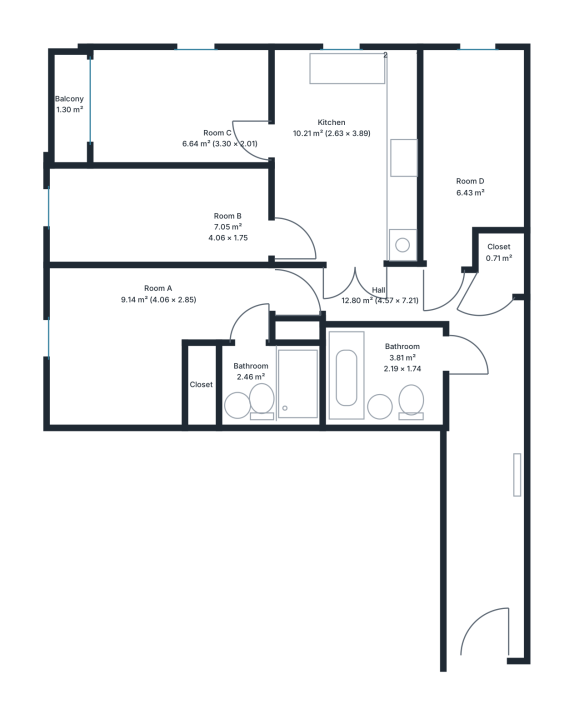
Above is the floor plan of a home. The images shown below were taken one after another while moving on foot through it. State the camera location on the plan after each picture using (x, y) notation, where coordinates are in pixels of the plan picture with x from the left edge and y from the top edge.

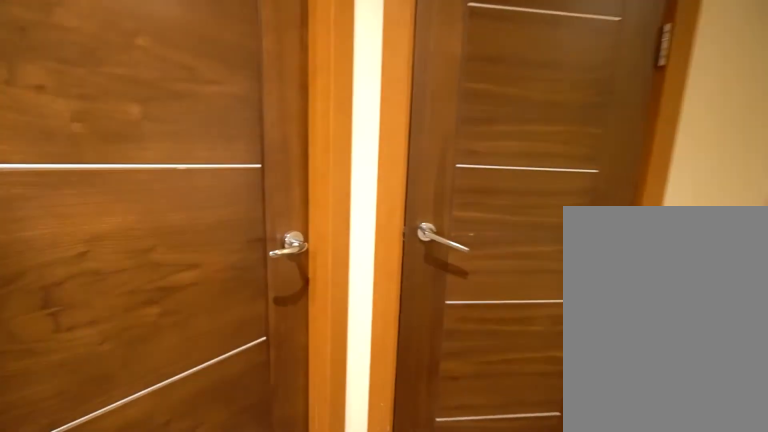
(448, 301)
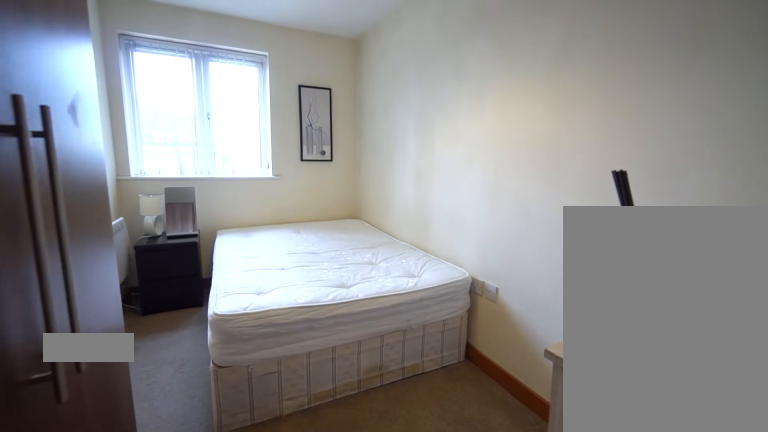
(455, 213)
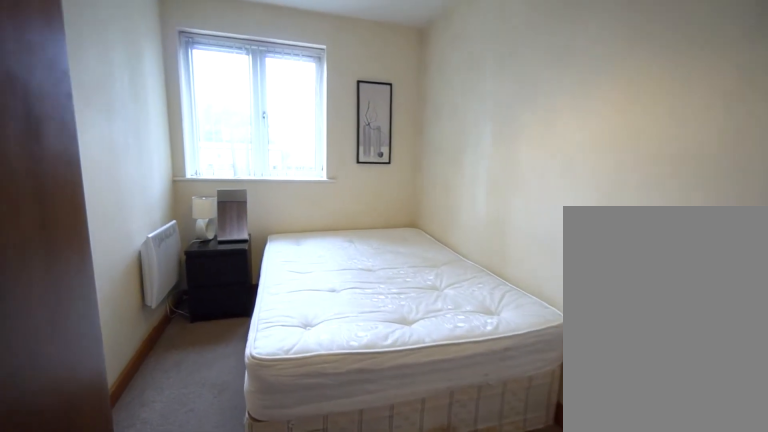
(461, 199)
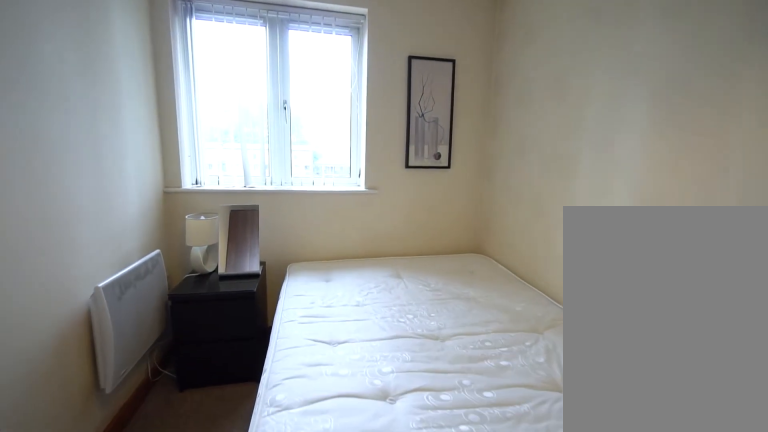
(442, 103)
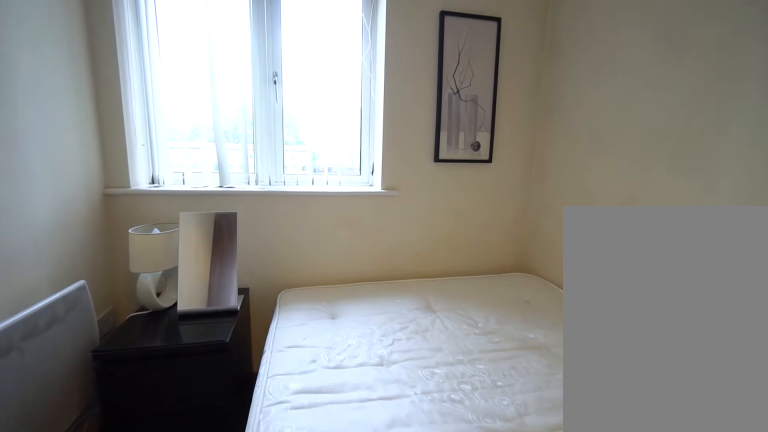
(442, 113)
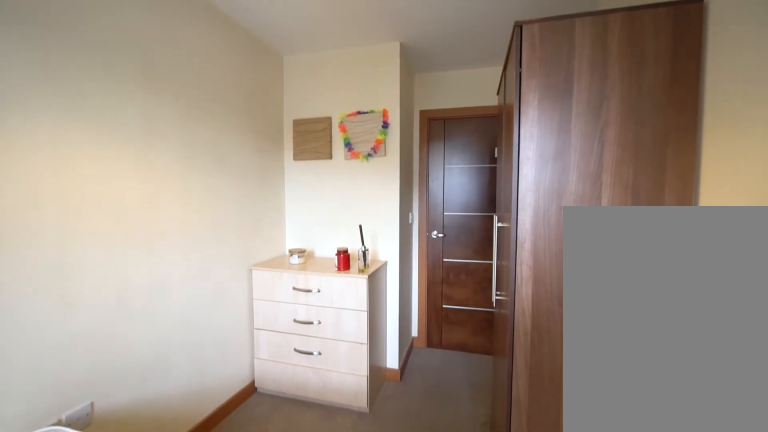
(442, 110)
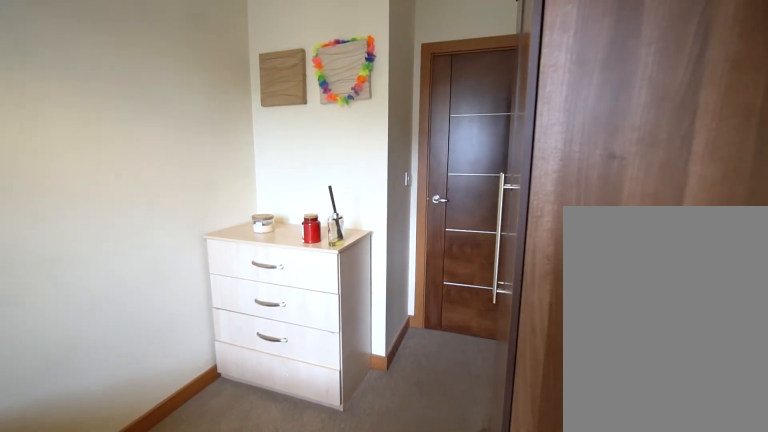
(441, 123)
